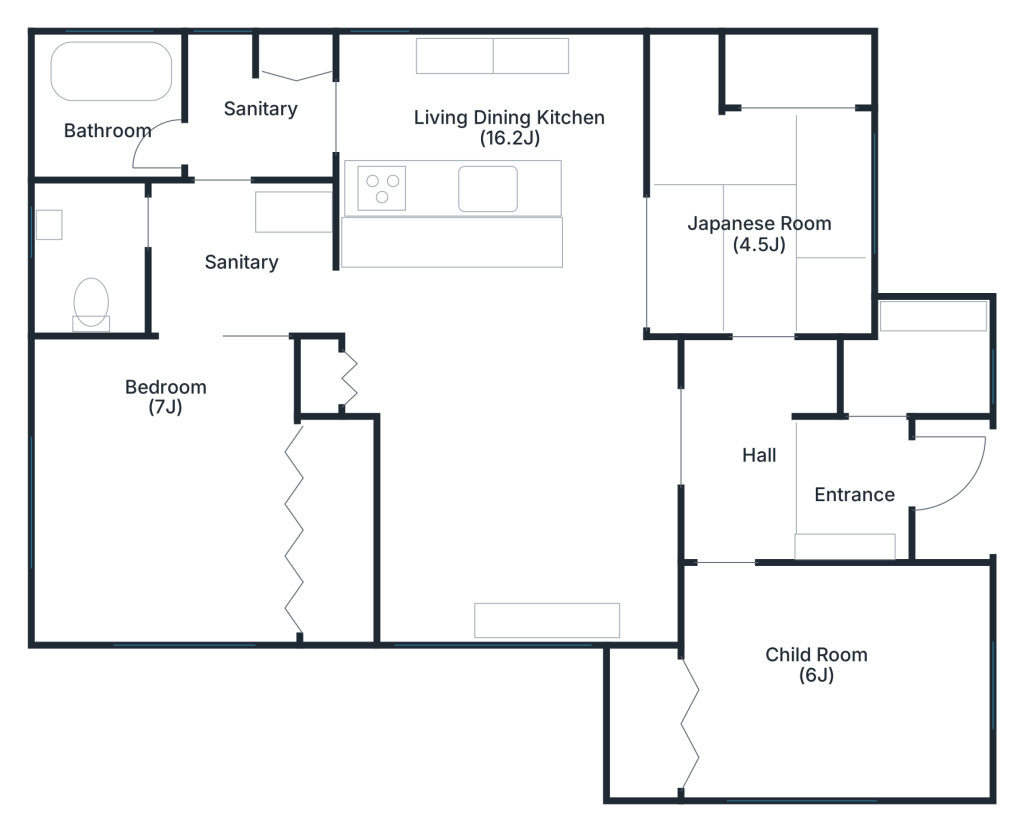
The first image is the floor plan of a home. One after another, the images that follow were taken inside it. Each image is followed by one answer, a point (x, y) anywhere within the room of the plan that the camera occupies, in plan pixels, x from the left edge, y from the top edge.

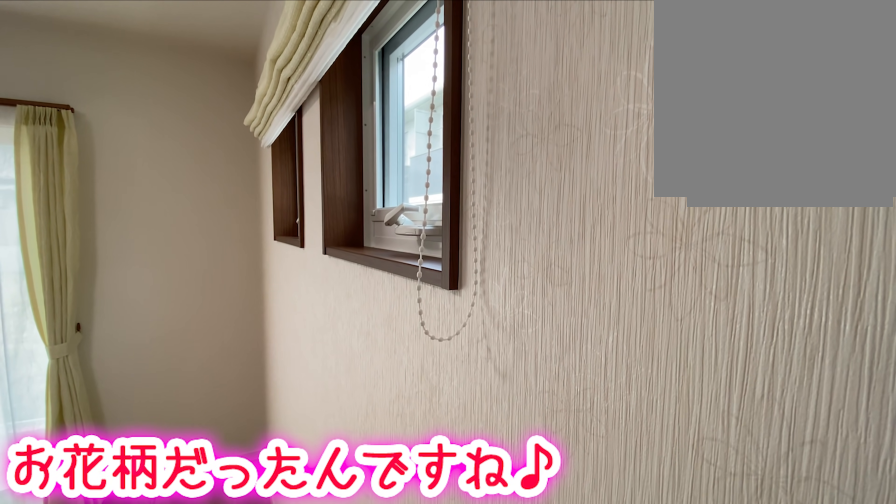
(167, 513)
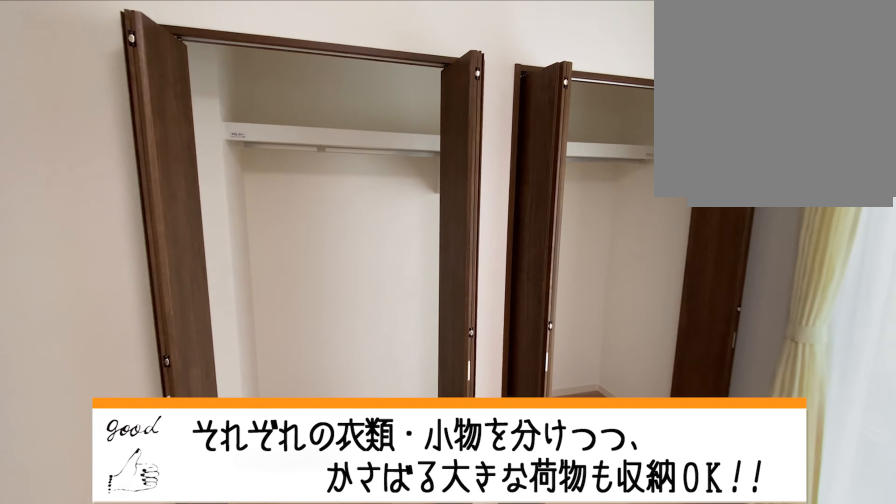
(166, 513)
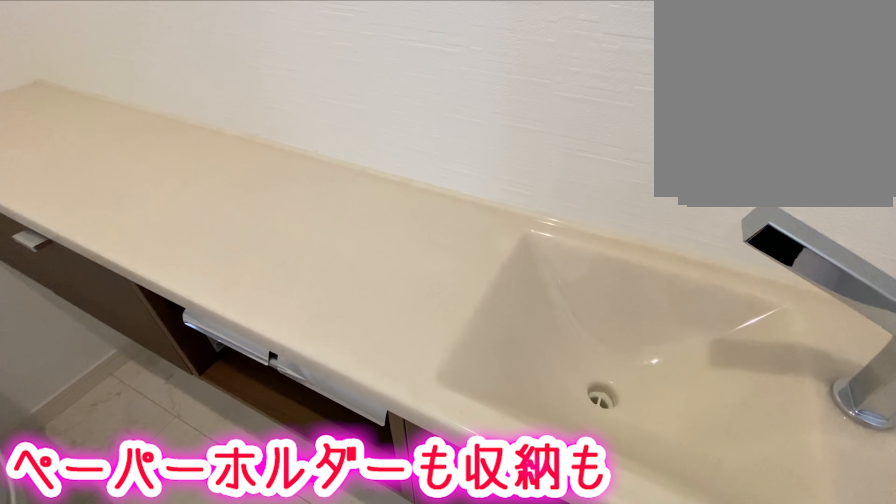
(96, 261)
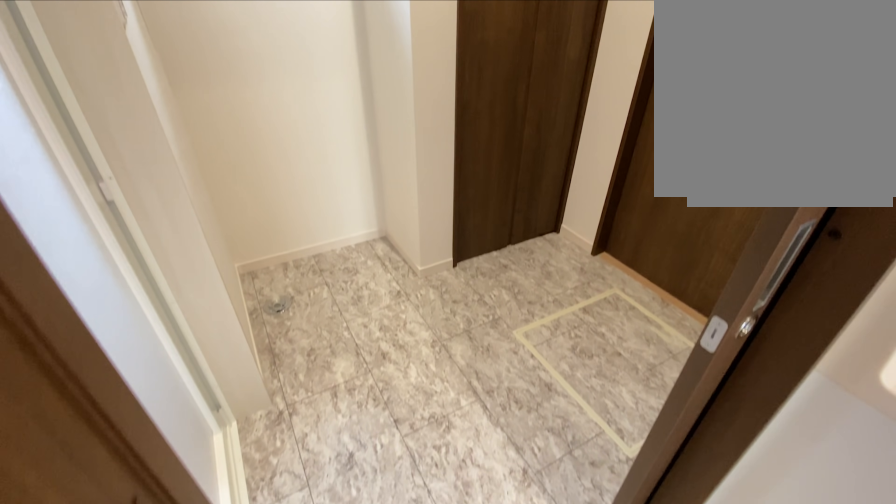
(254, 125)
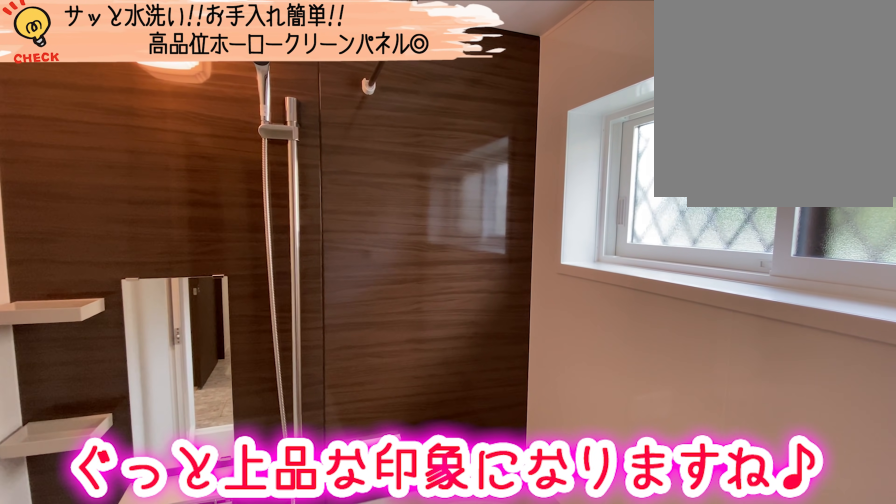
(111, 120)
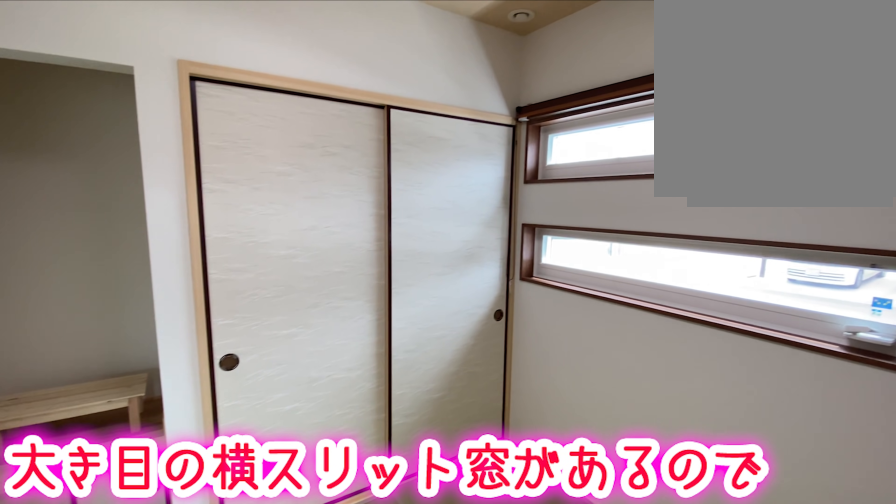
(759, 169)
